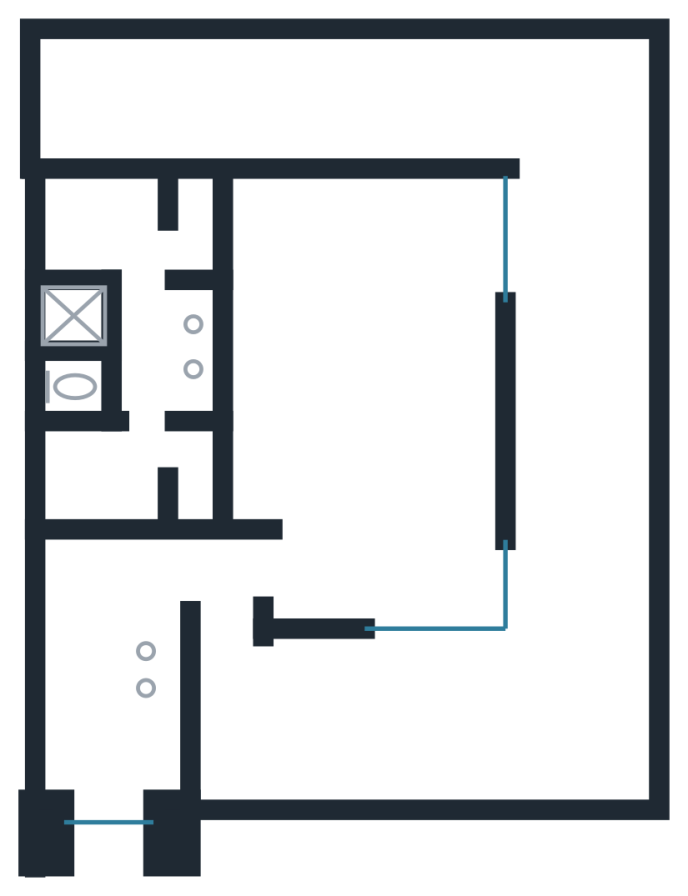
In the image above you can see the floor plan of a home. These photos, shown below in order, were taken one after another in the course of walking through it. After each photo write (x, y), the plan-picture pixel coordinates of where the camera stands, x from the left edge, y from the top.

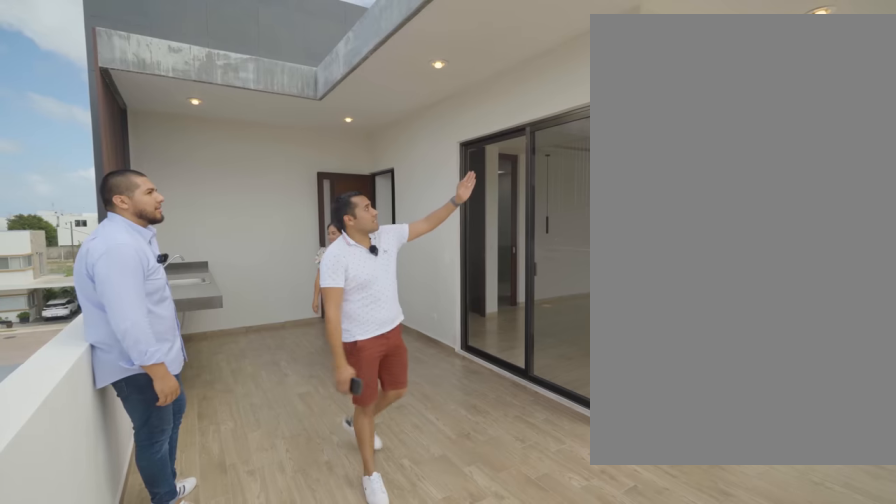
(462, 689)
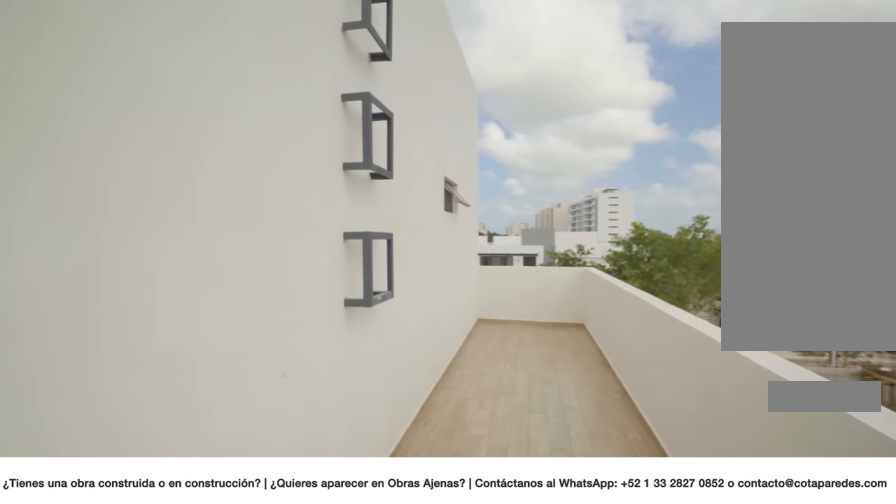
(554, 103)
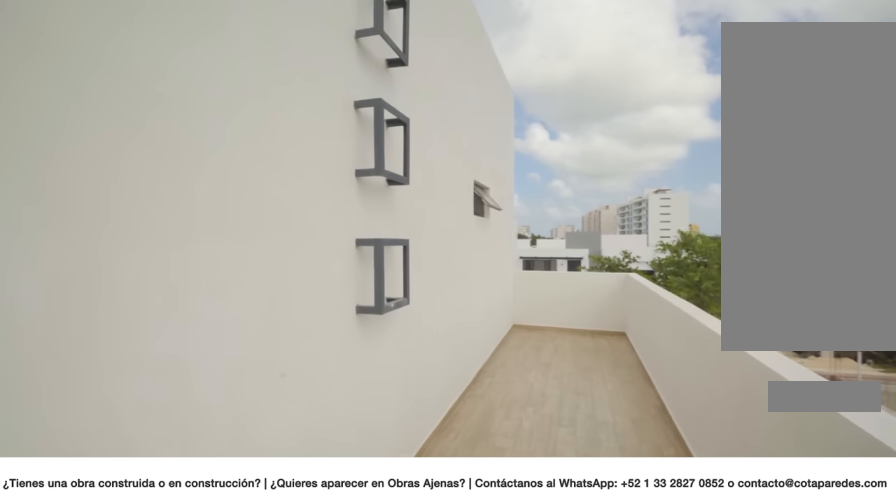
(554, 103)
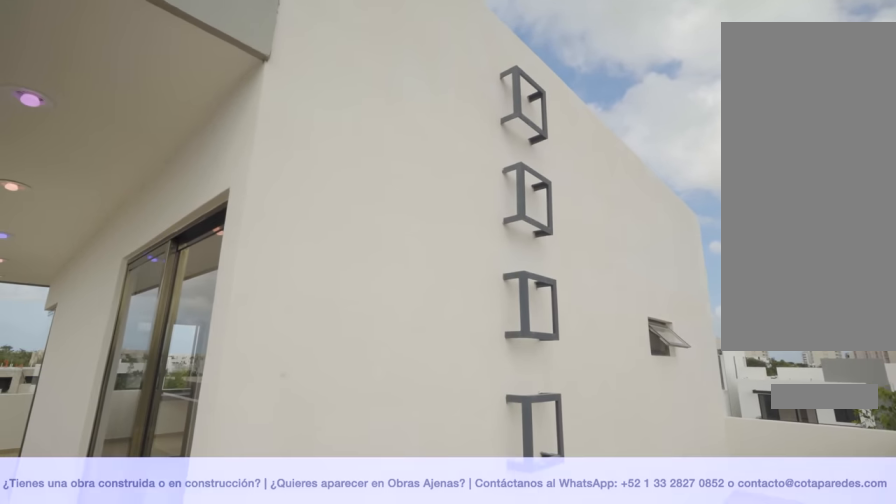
(533, 100)
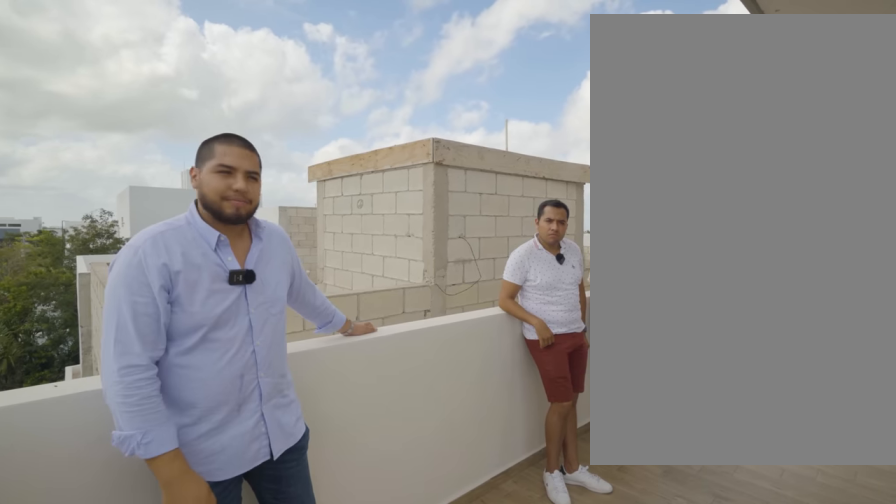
(532, 98)
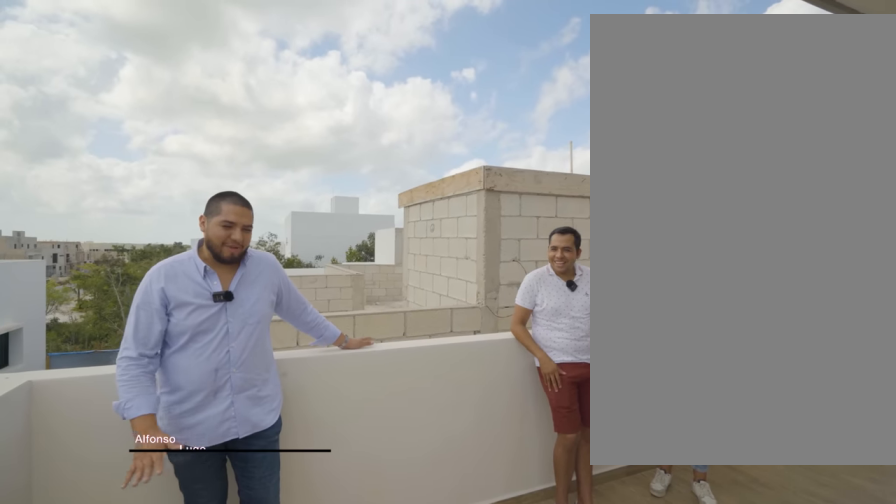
(533, 100)
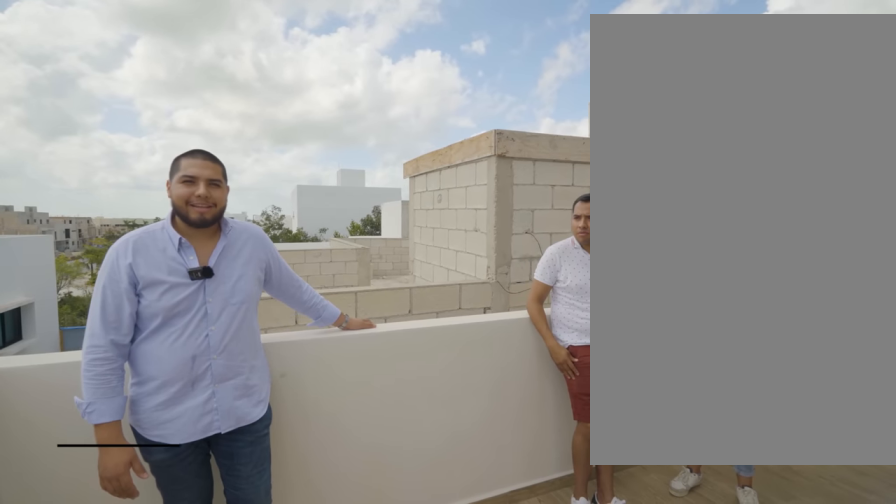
(534, 101)
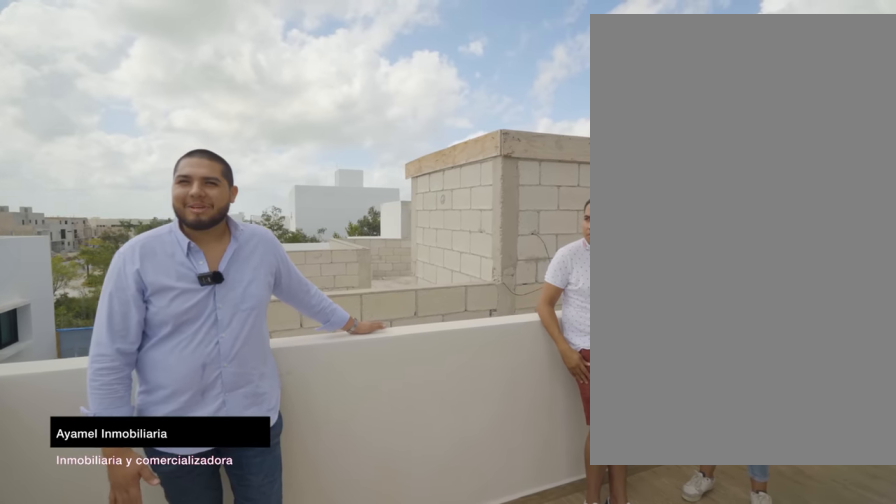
(534, 101)
